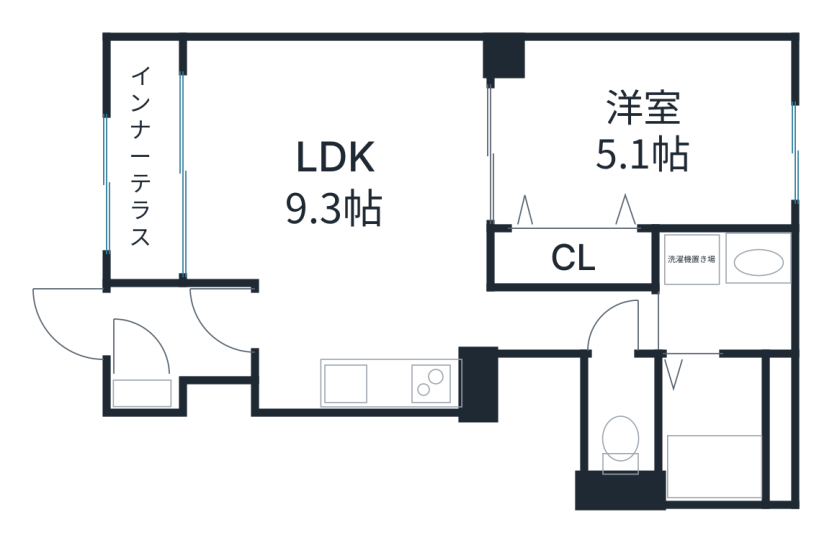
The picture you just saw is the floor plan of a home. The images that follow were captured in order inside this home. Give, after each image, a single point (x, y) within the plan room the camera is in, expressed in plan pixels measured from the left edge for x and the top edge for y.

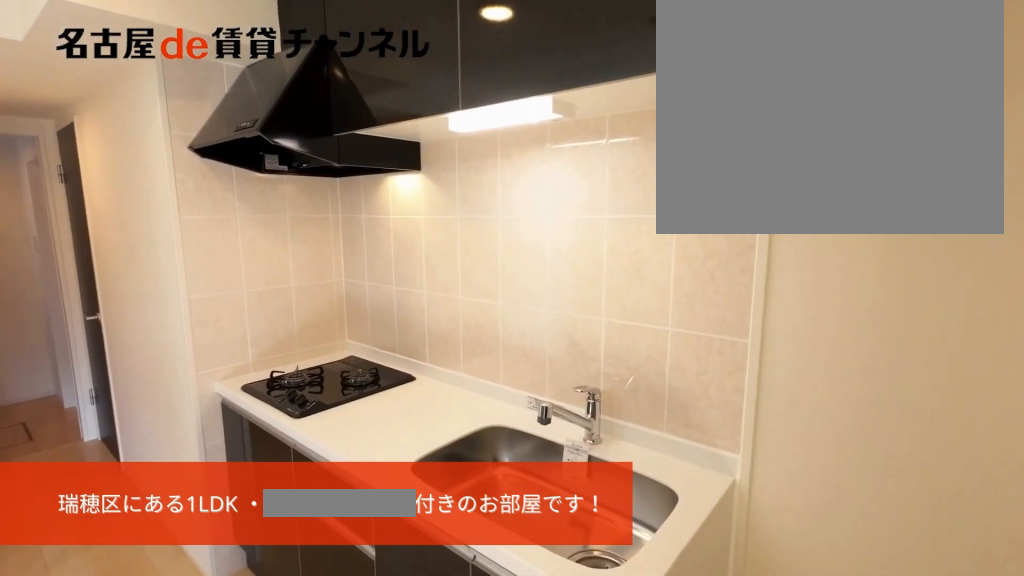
(403, 382)
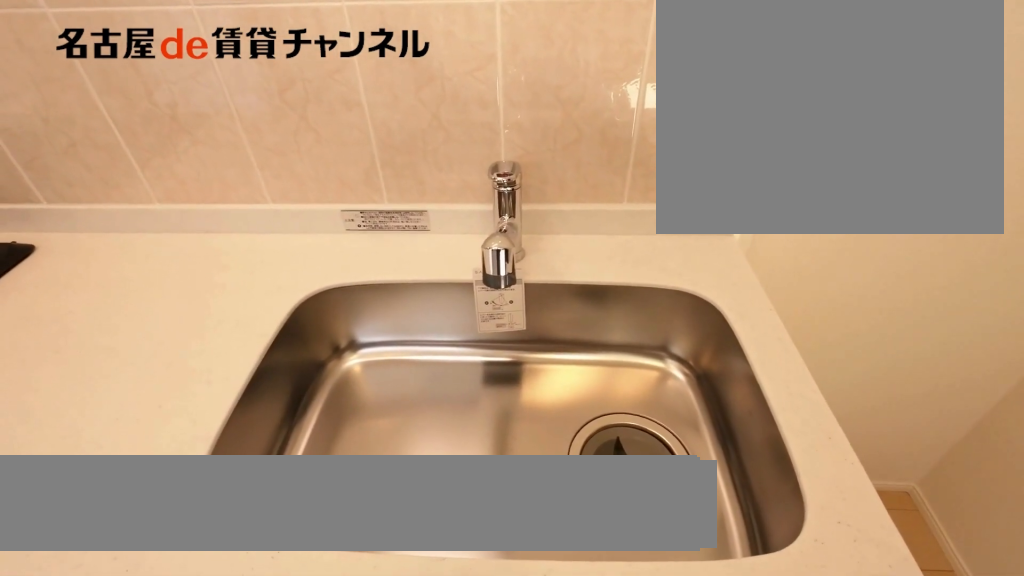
(403, 382)
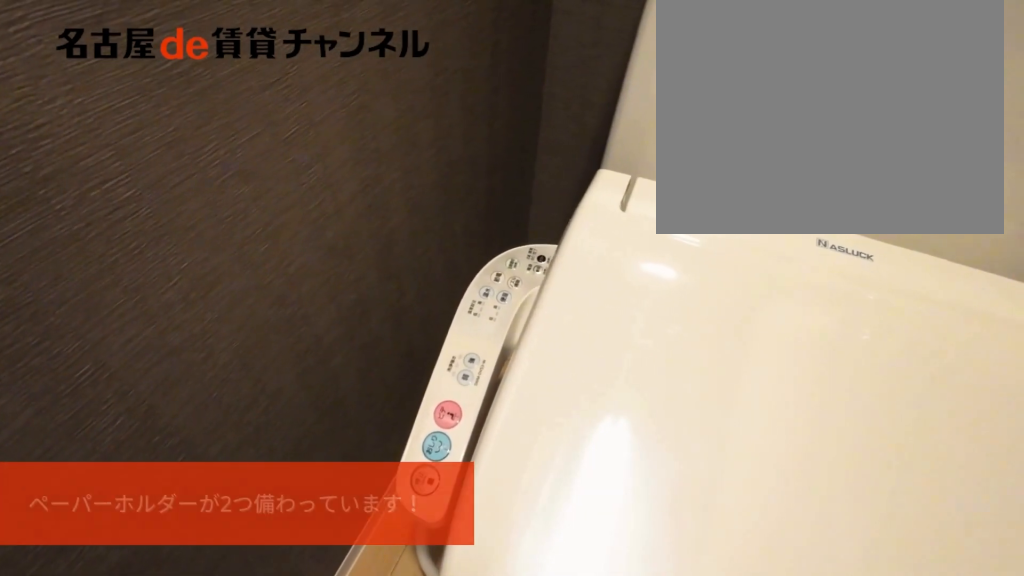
(619, 417)
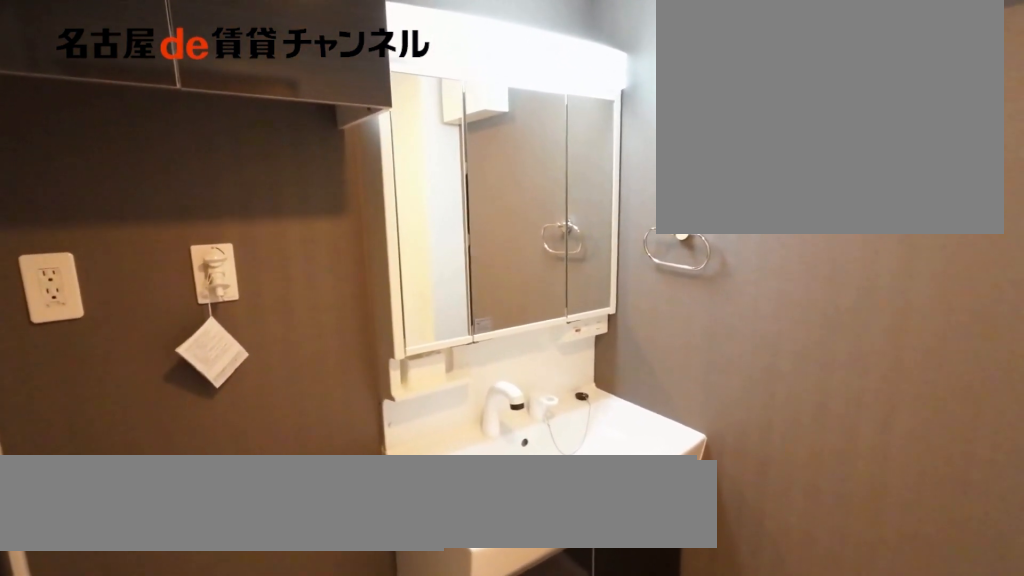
(723, 290)
